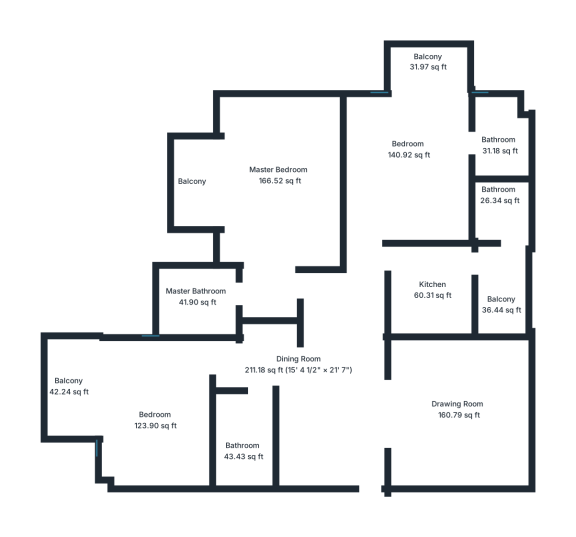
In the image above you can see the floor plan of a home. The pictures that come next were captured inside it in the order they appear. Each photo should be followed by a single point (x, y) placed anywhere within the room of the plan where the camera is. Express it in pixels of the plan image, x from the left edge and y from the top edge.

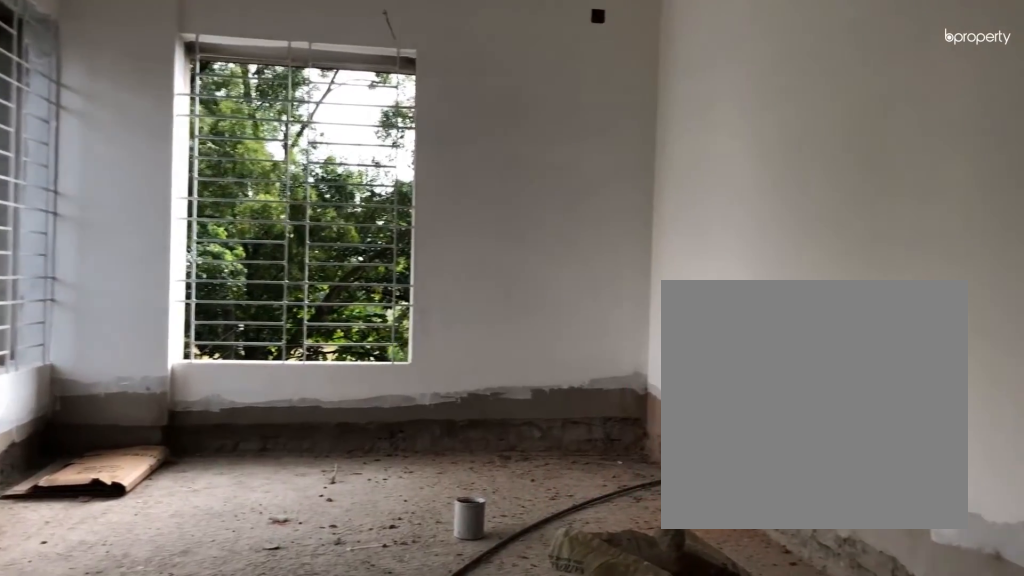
(281, 176)
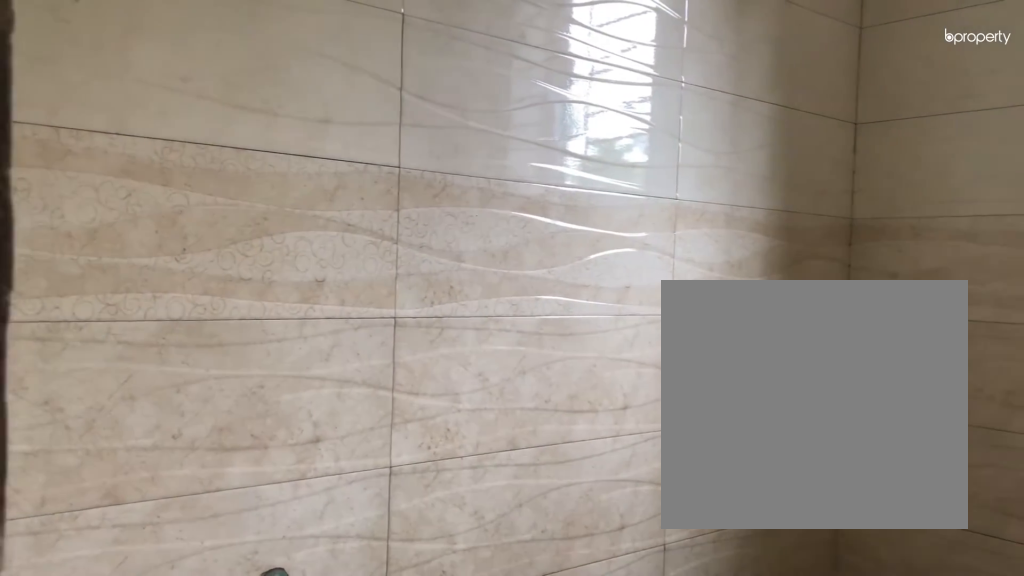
(200, 294)
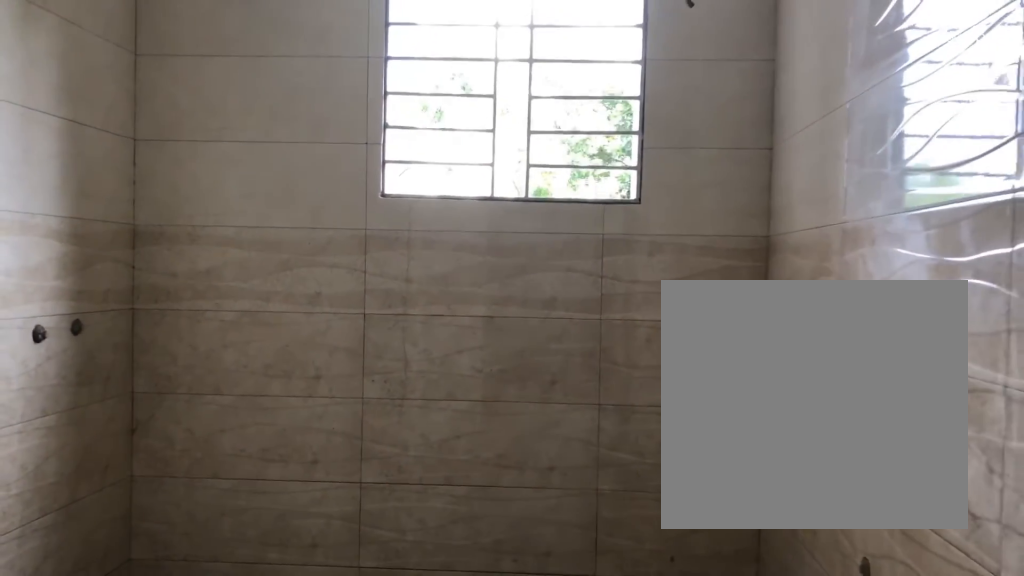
(200, 294)
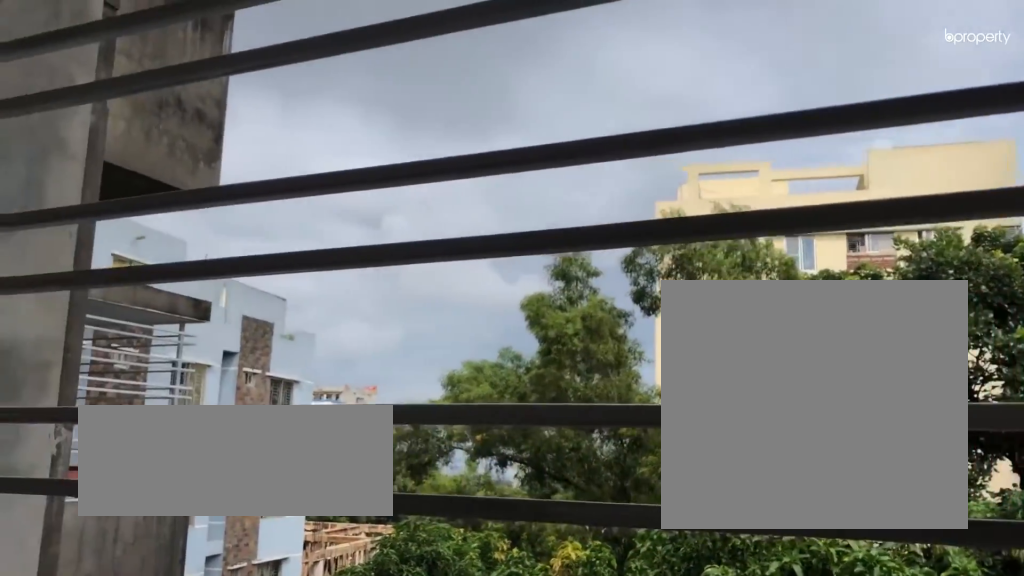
(192, 185)
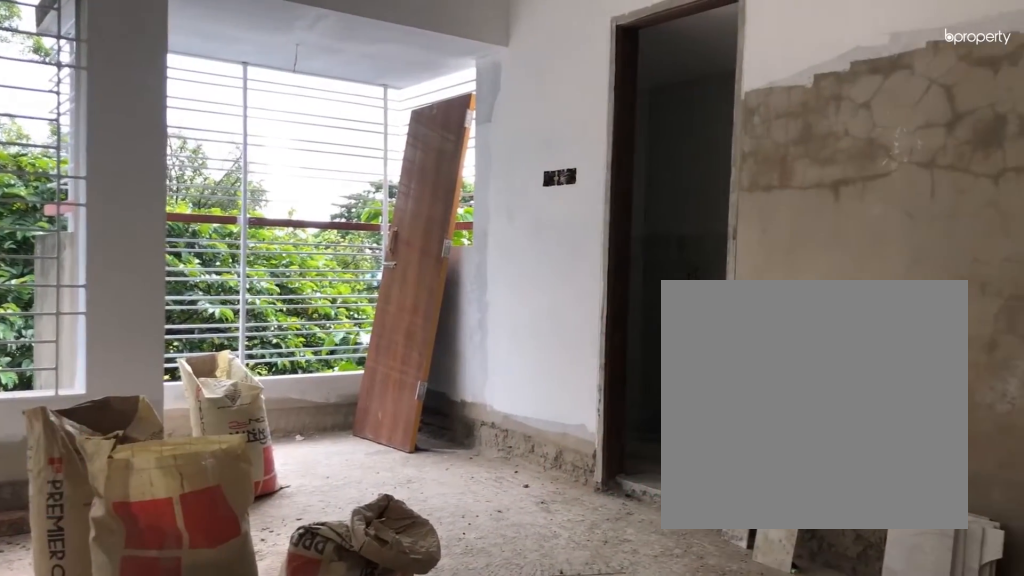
(408, 150)
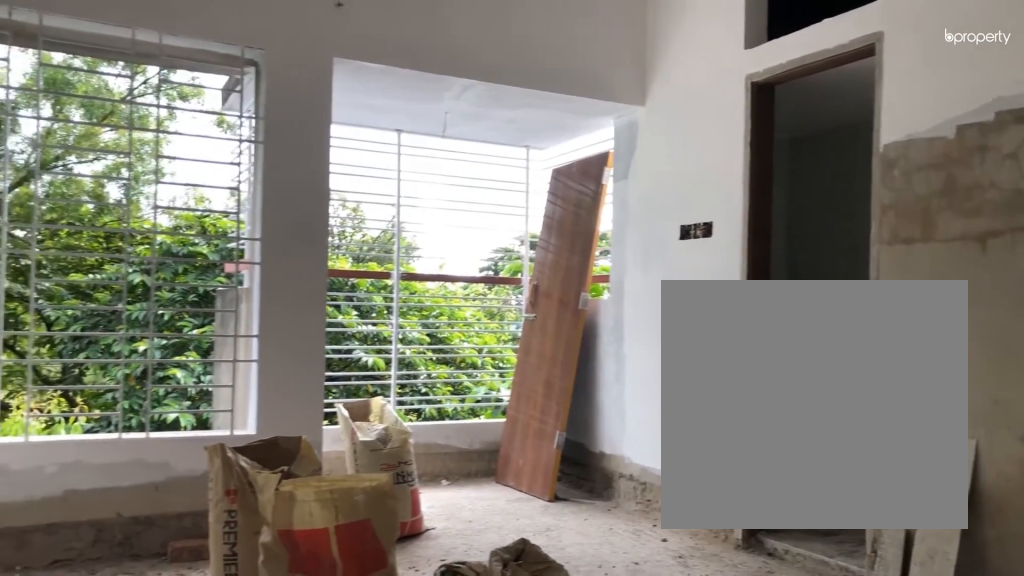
(408, 150)
